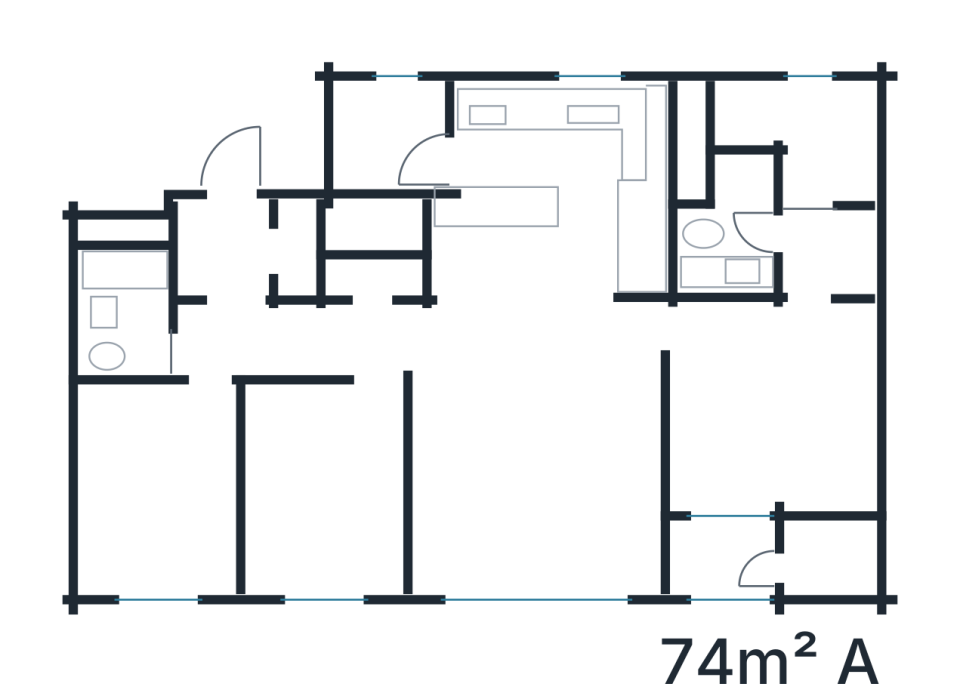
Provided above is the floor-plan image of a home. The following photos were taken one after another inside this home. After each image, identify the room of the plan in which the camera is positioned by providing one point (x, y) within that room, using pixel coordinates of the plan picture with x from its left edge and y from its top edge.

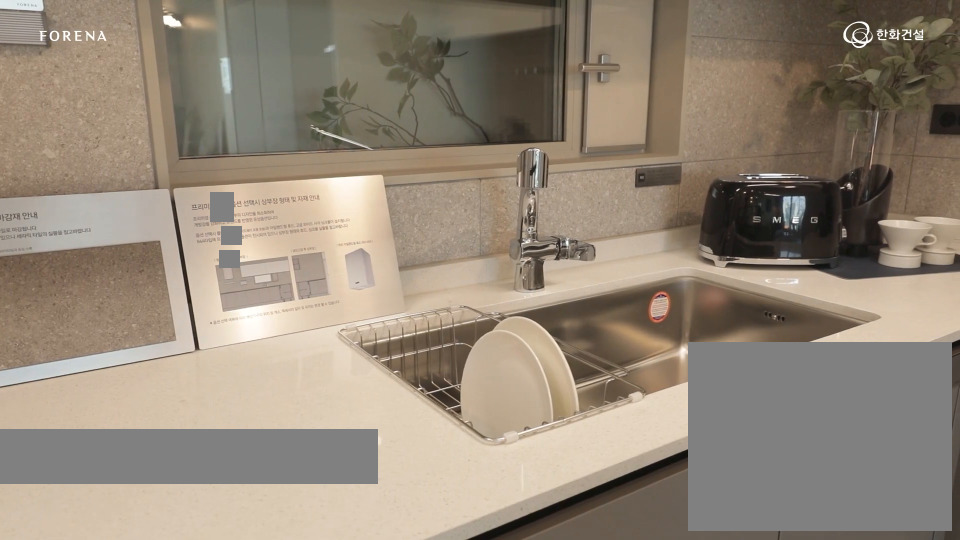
(527, 269)
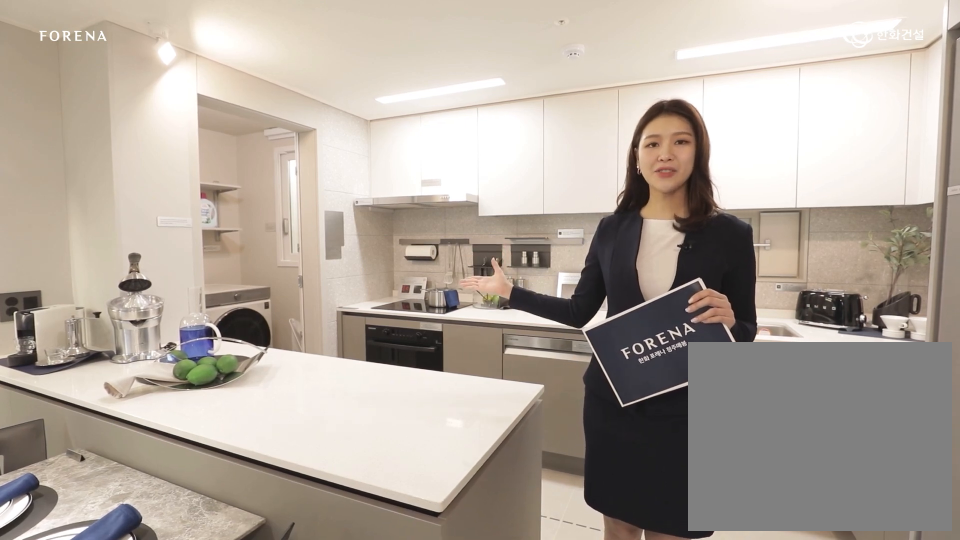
(527, 269)
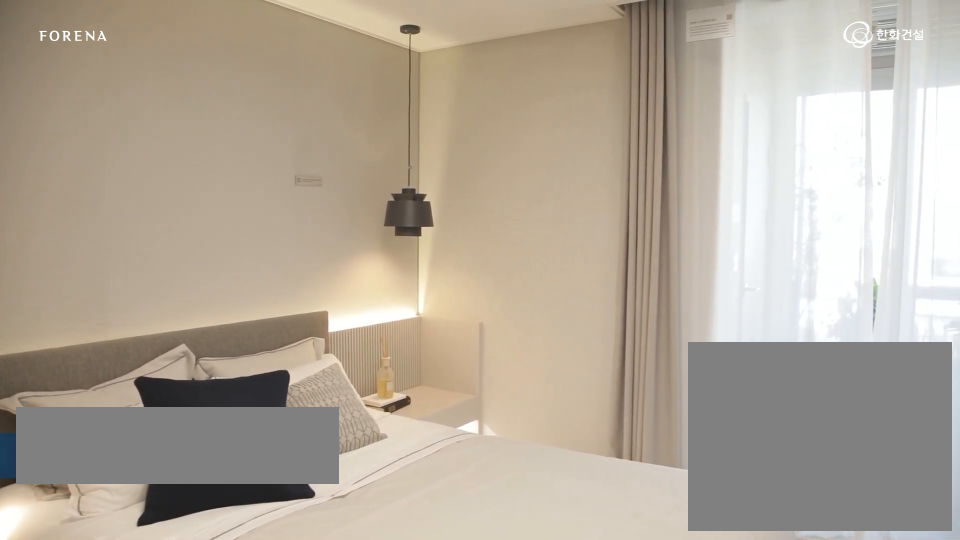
(775, 395)
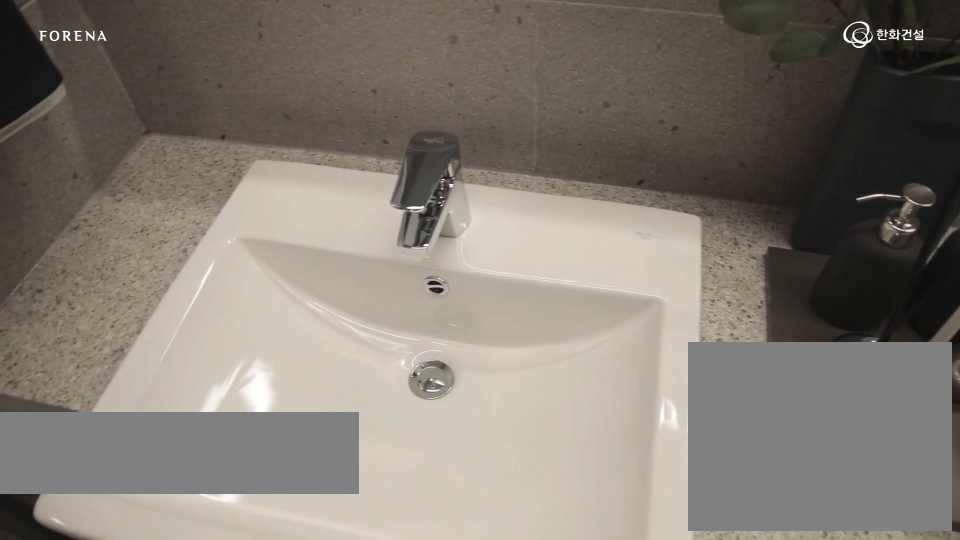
(762, 235)
